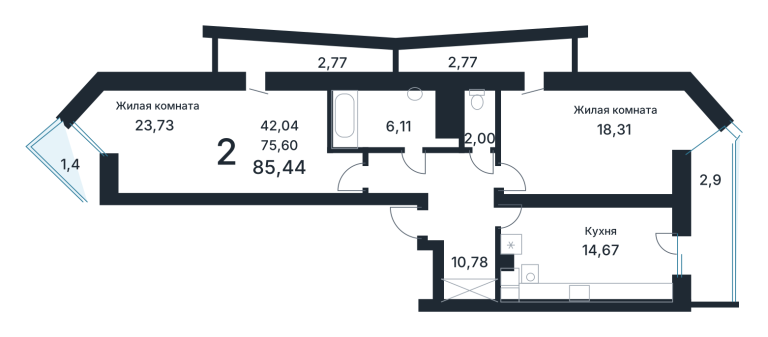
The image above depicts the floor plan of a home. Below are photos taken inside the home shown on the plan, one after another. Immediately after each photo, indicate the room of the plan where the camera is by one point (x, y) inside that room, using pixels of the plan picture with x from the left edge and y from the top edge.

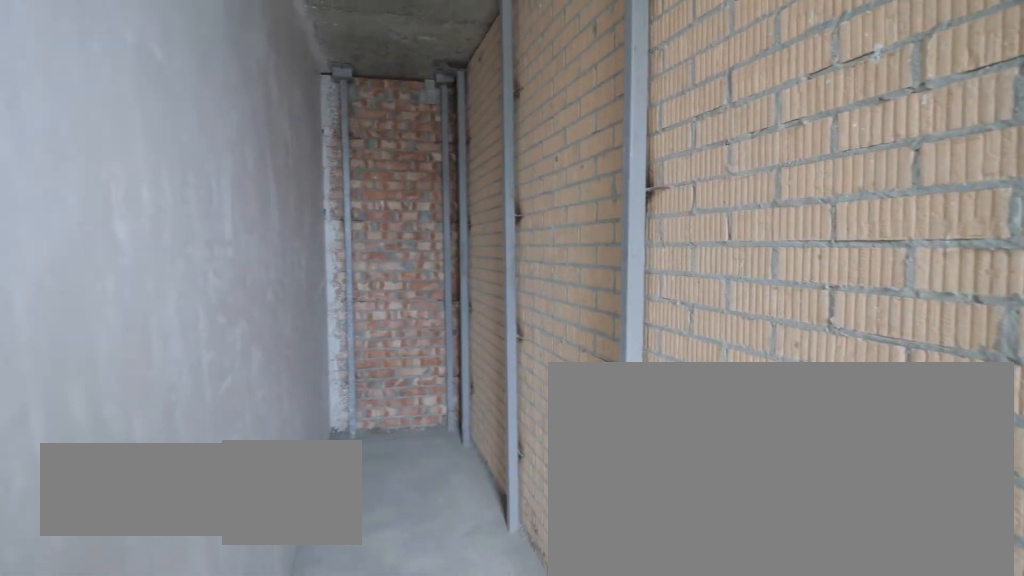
(488, 56)
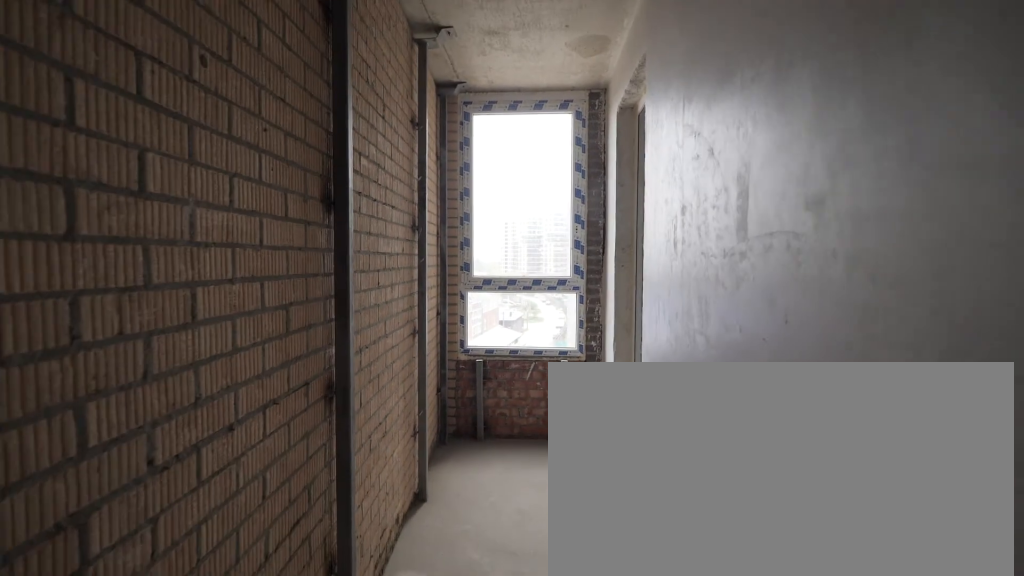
(488, 56)
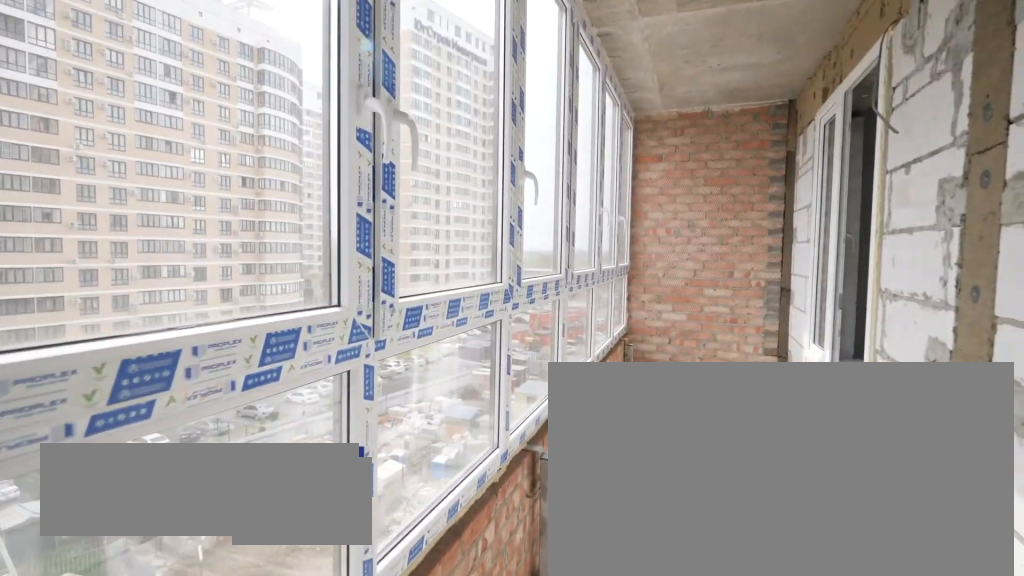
(709, 220)
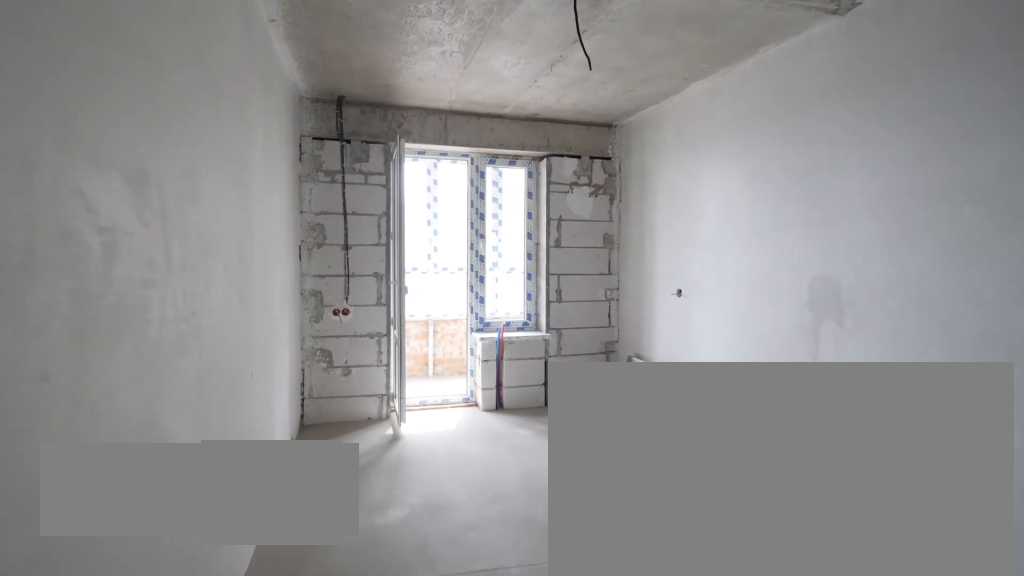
(592, 252)
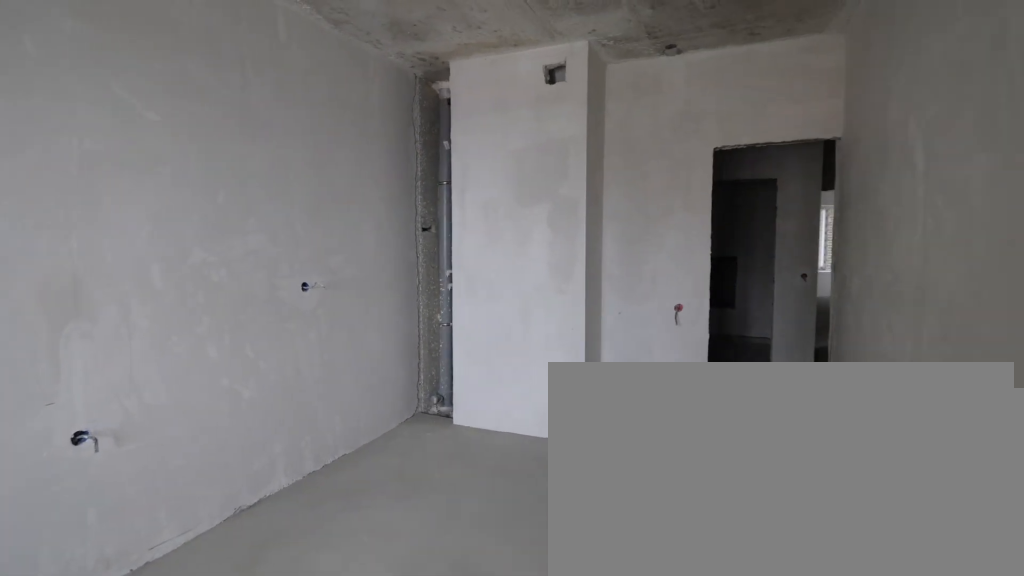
(592, 252)
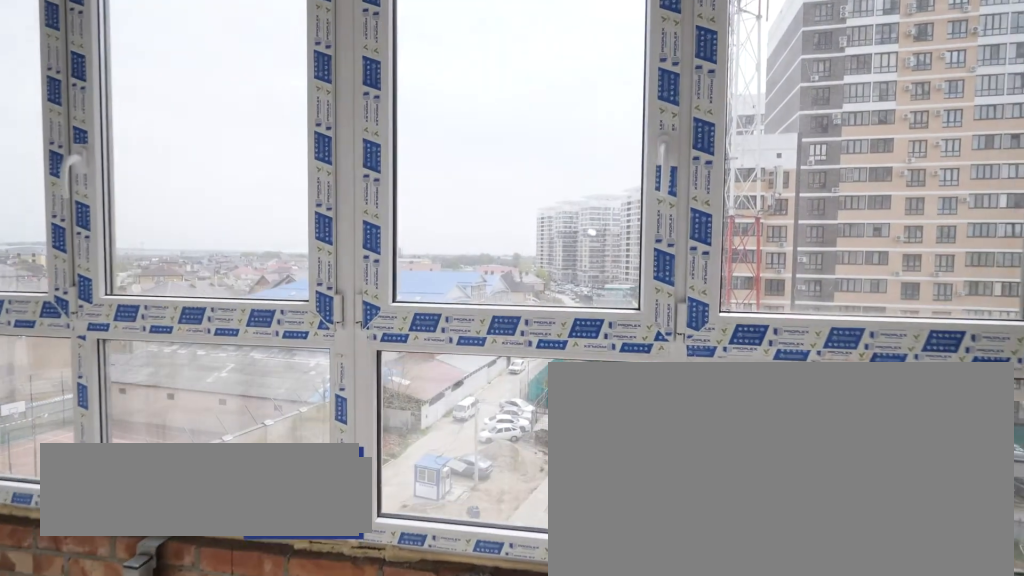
(709, 220)
